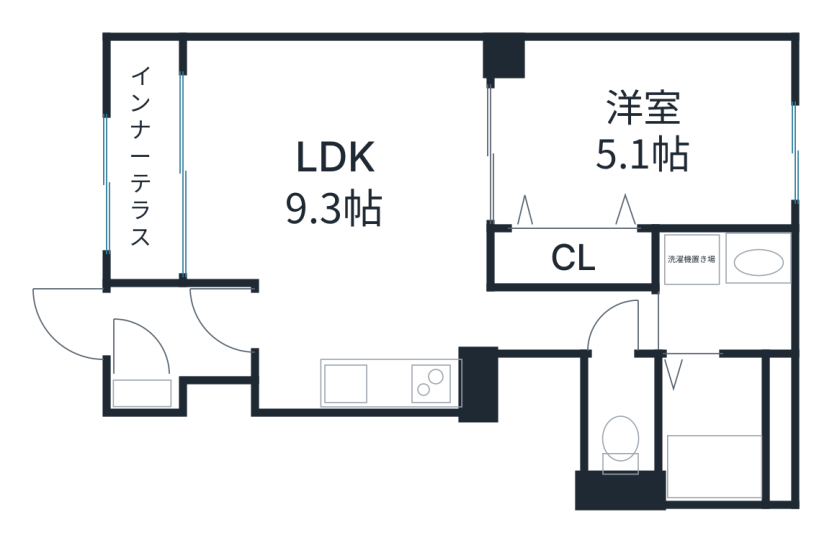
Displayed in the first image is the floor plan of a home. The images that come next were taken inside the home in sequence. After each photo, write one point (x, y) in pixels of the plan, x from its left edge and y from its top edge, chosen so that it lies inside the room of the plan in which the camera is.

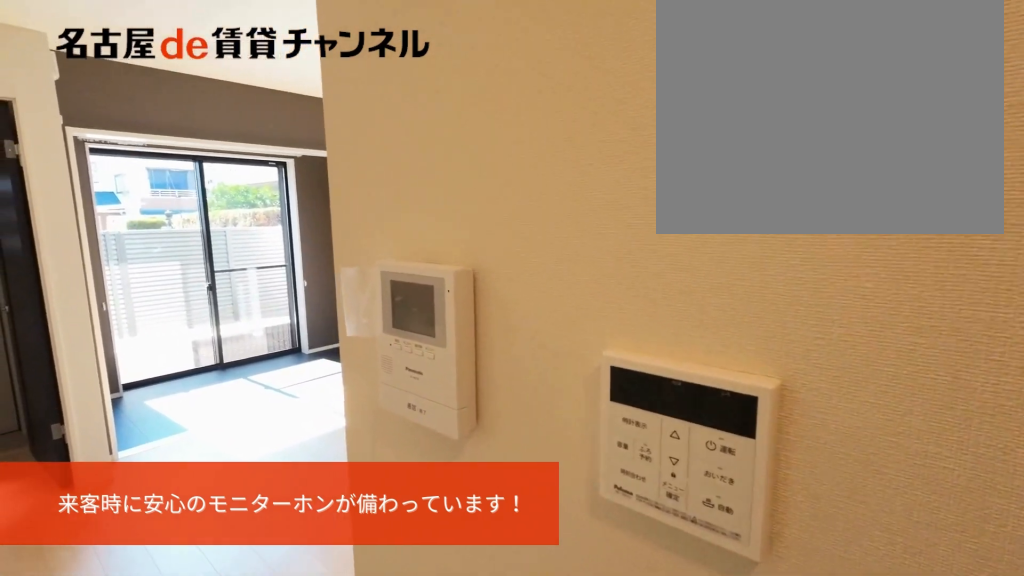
(346, 216)
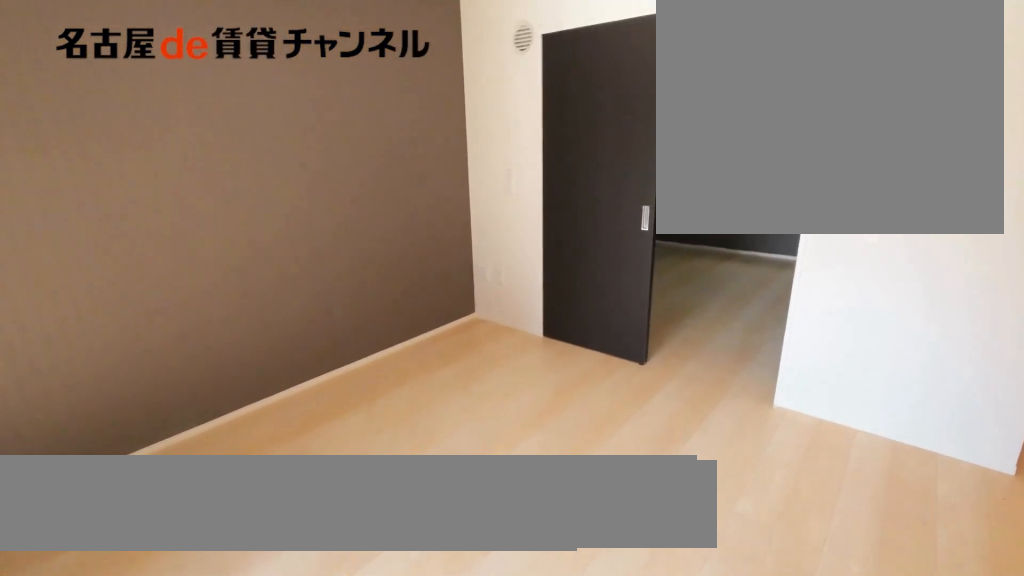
(346, 216)
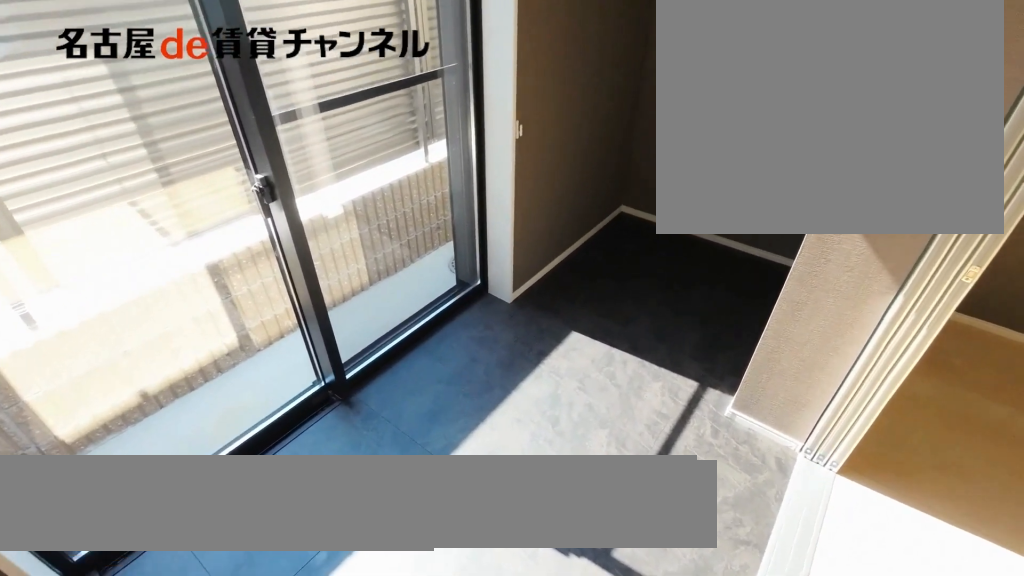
(143, 162)
